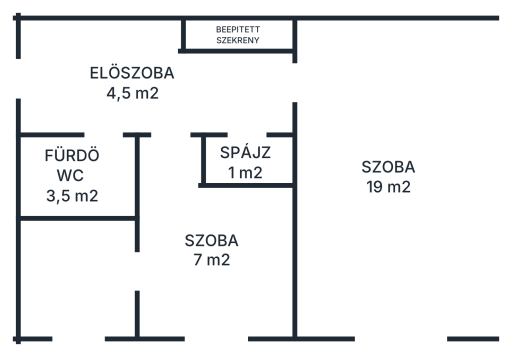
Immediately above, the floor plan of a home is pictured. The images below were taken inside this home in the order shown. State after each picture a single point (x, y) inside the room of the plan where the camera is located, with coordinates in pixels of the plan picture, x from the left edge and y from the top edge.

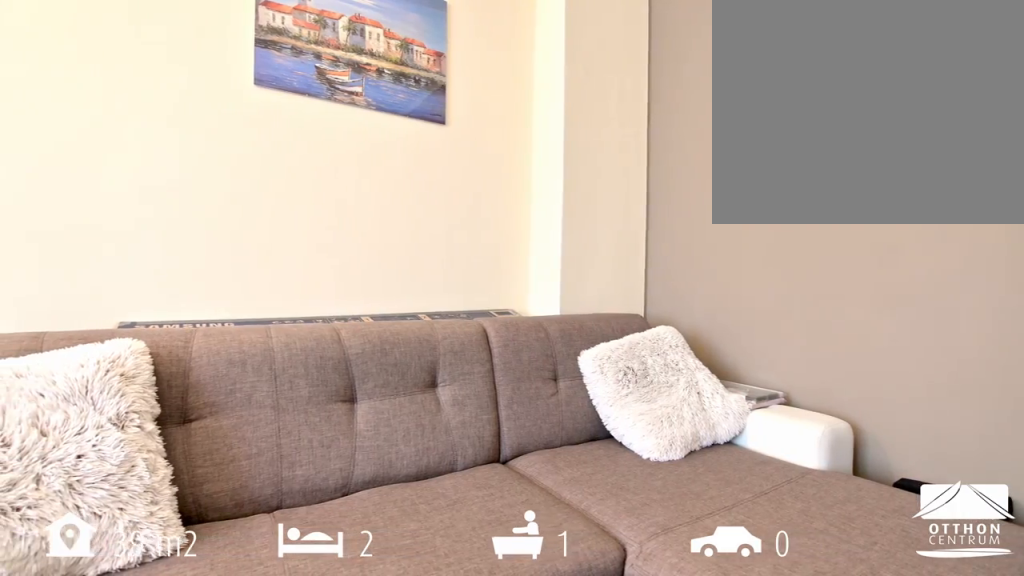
(398, 168)
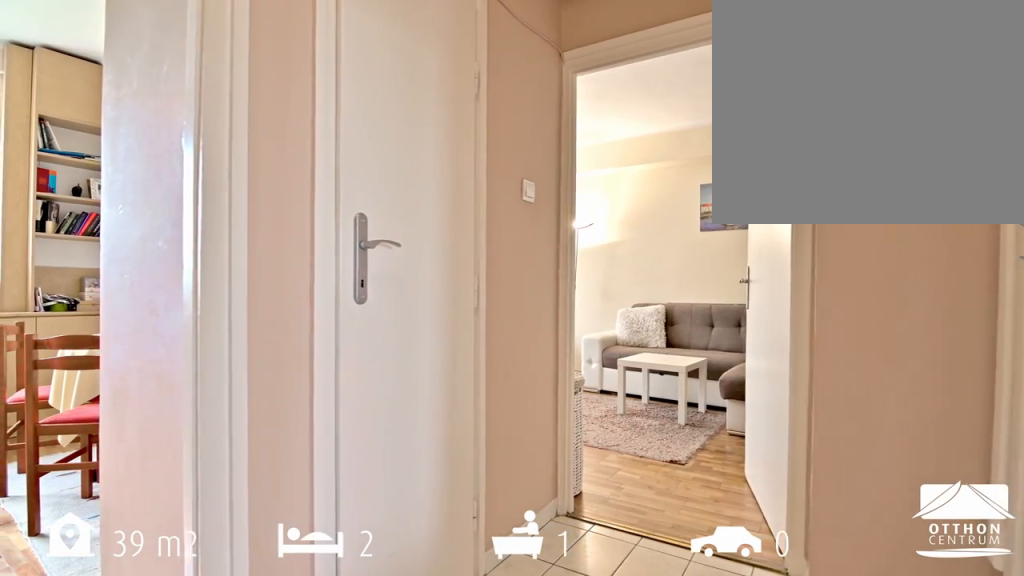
(139, 80)
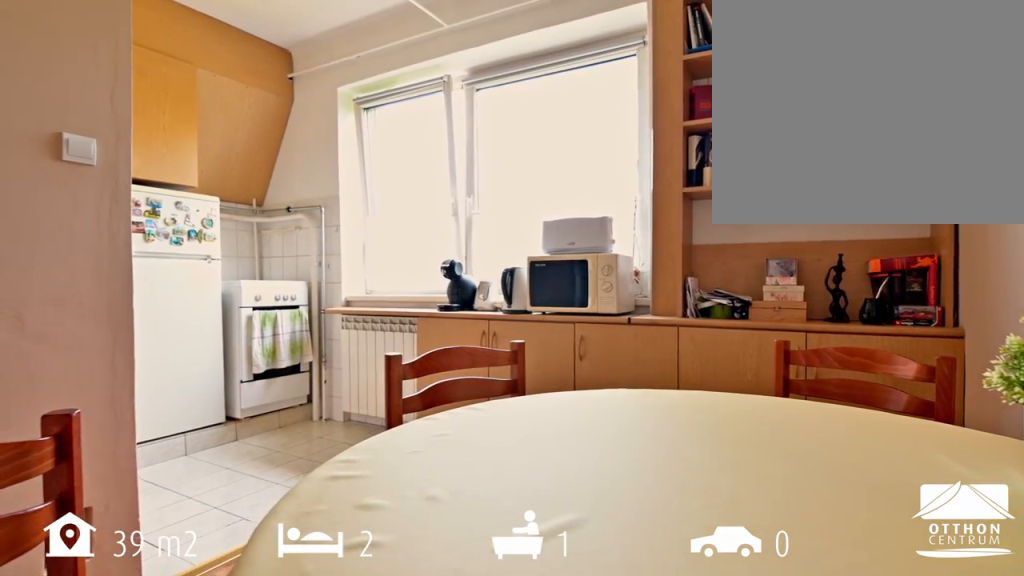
(210, 247)
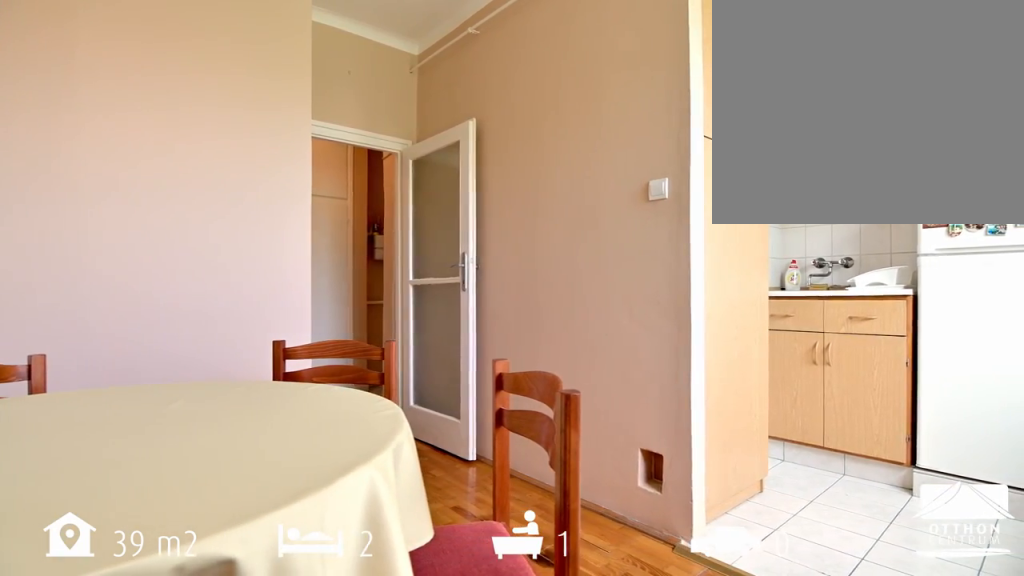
(210, 247)
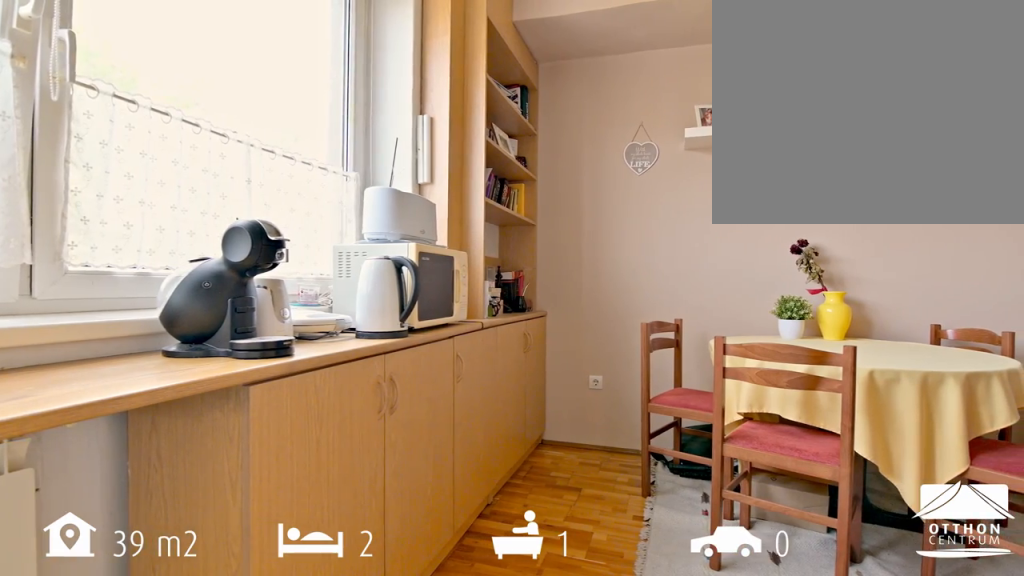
(81, 281)
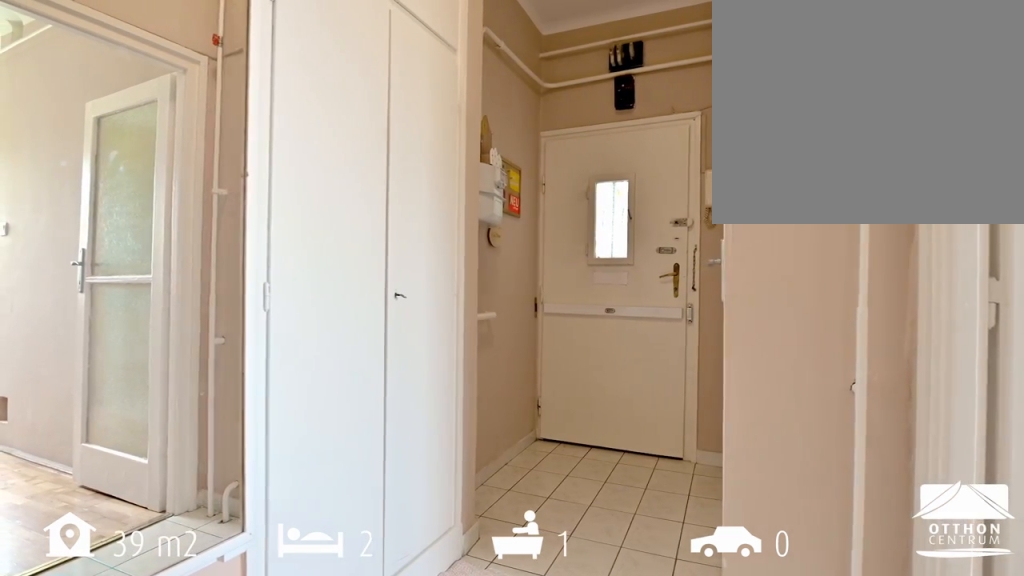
(139, 80)
